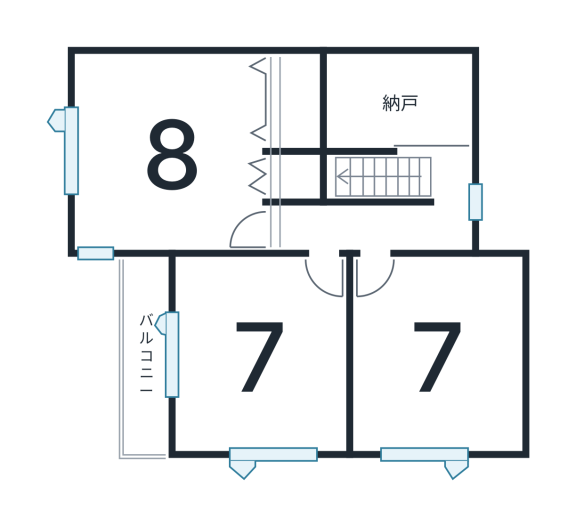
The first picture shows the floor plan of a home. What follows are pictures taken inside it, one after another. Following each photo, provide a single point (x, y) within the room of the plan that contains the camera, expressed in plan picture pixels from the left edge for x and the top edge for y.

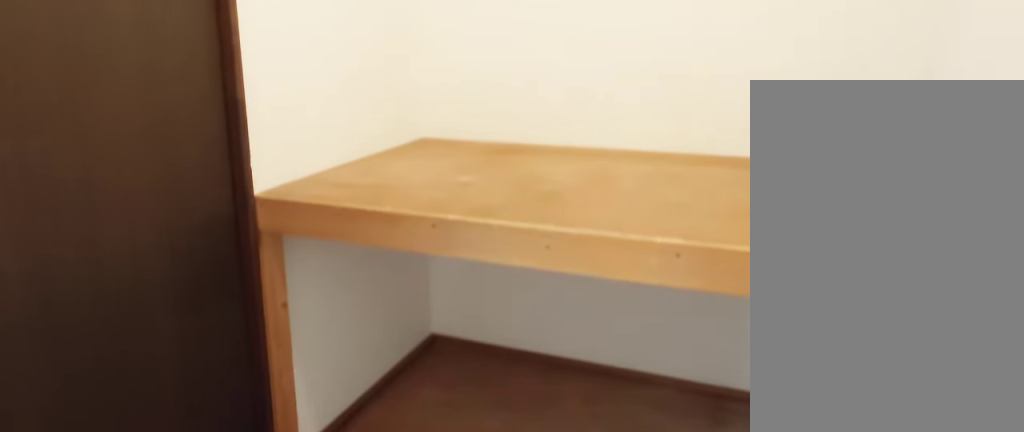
(398, 111)
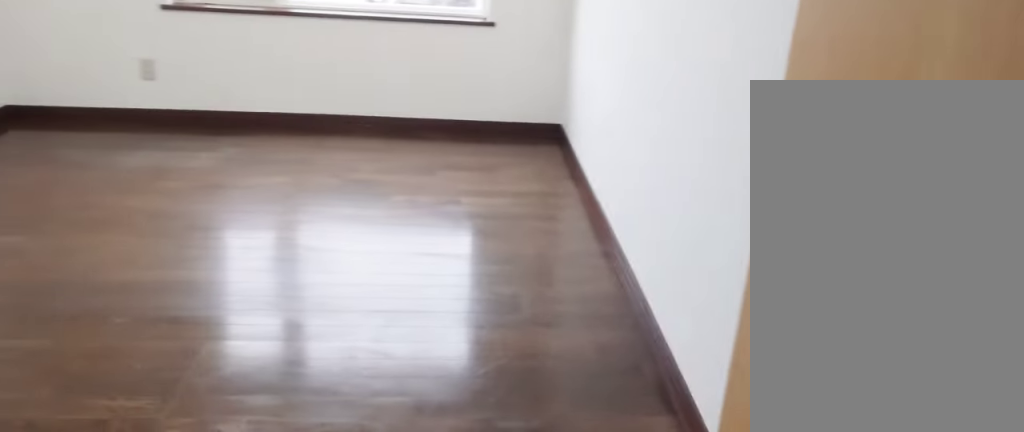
(433, 373)
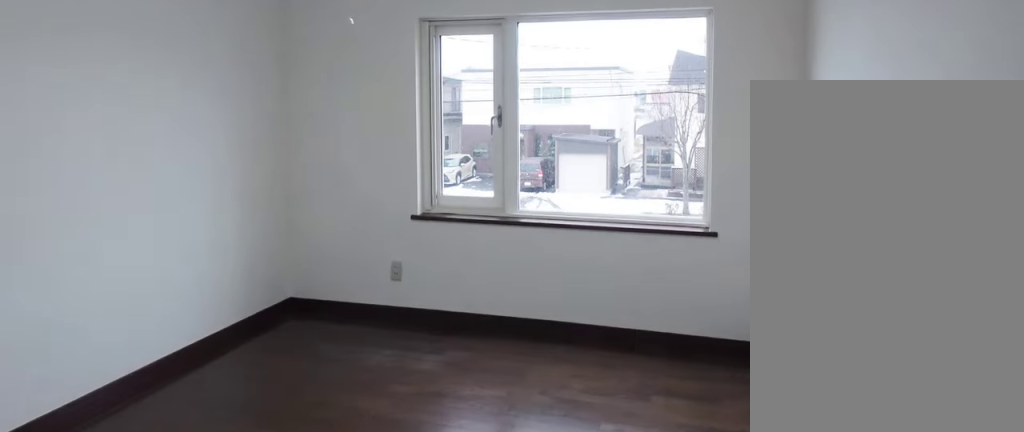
(433, 373)
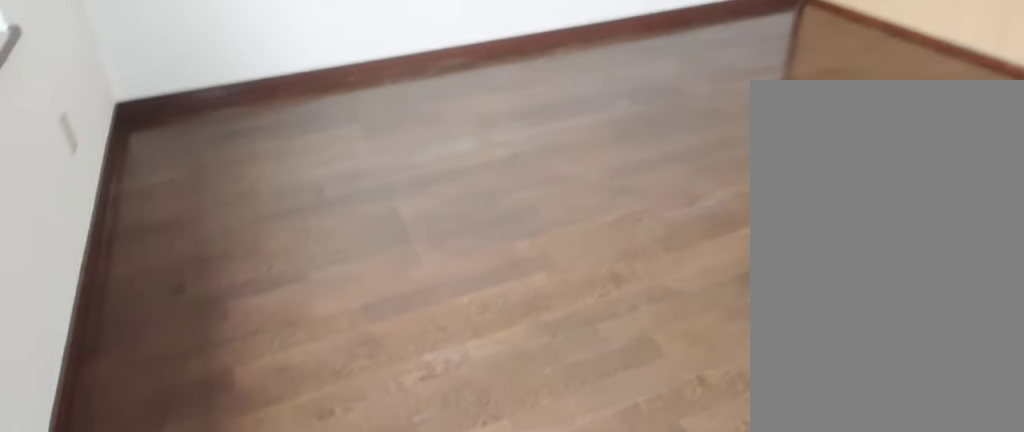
(170, 160)
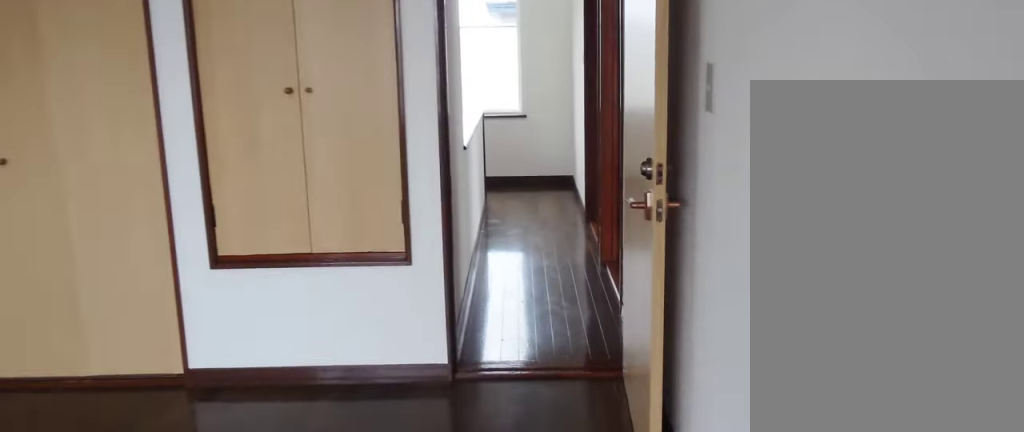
(170, 160)
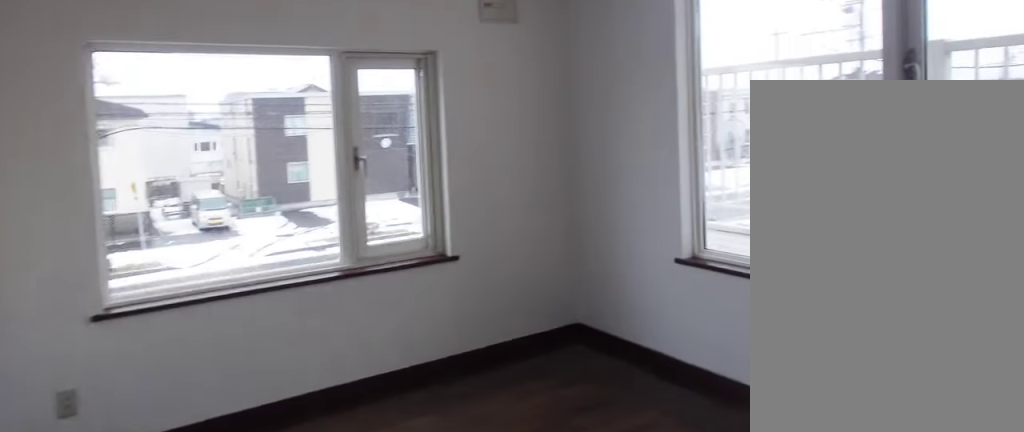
(256, 367)
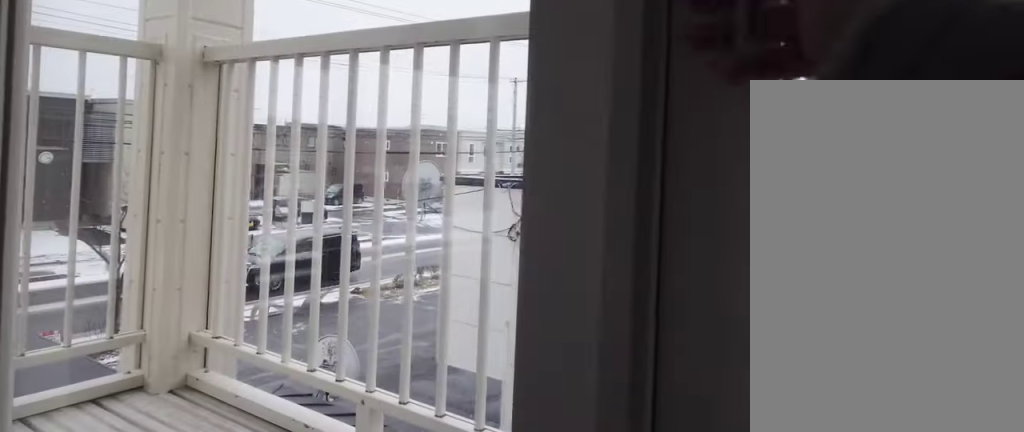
(145, 367)
